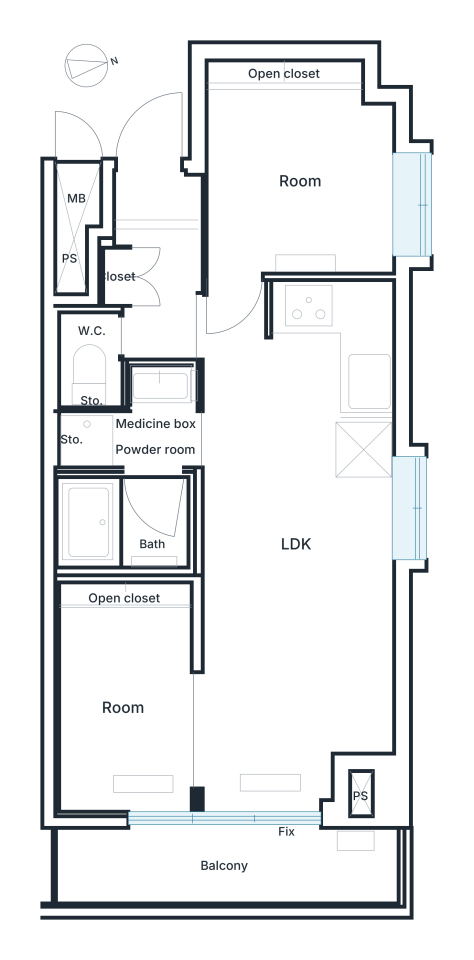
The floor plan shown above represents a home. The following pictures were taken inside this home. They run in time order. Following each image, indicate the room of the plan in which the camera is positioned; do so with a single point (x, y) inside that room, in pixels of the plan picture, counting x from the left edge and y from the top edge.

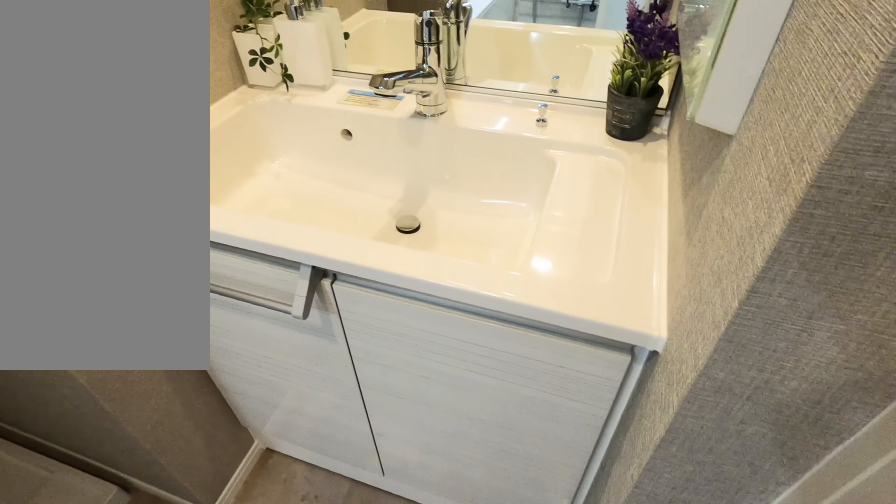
(142, 441)
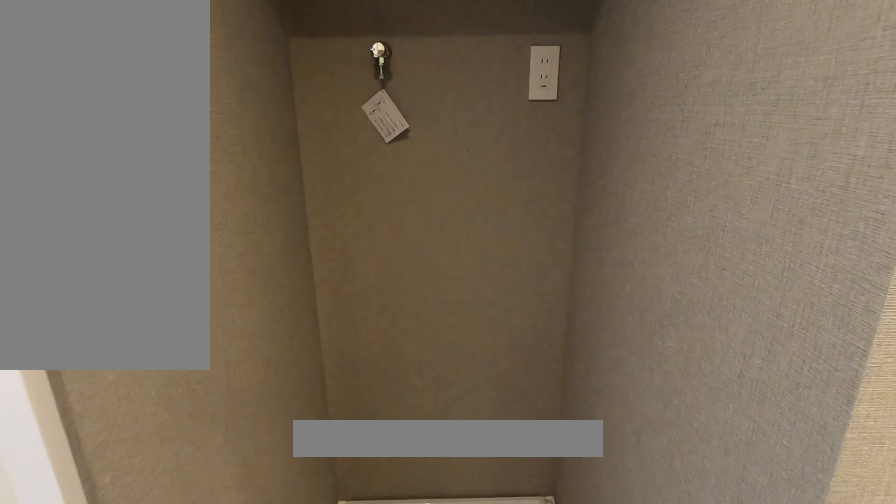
(142, 444)
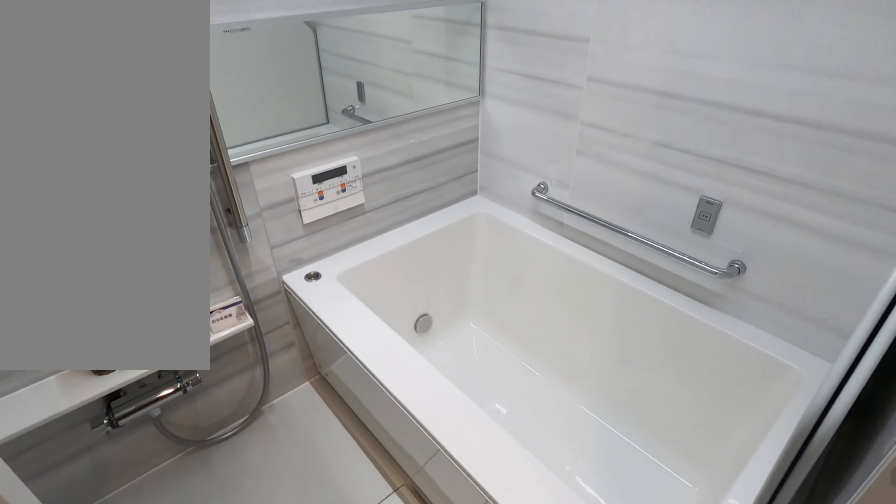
(148, 519)
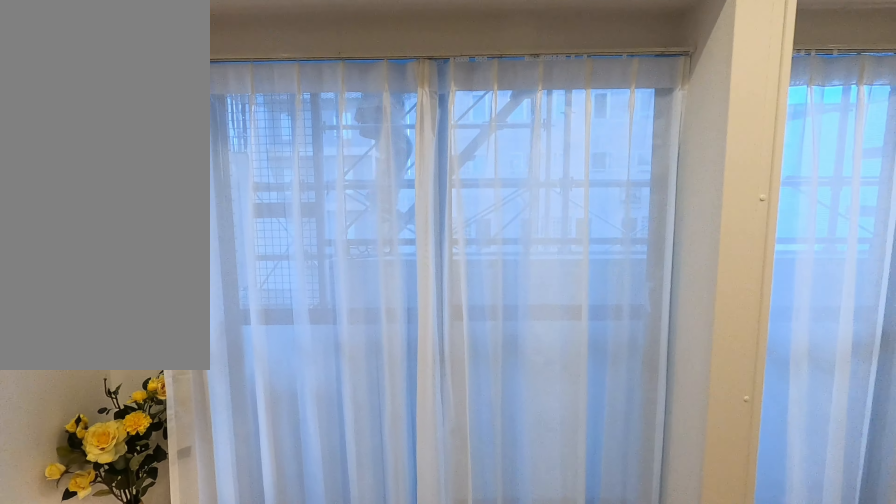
(272, 638)
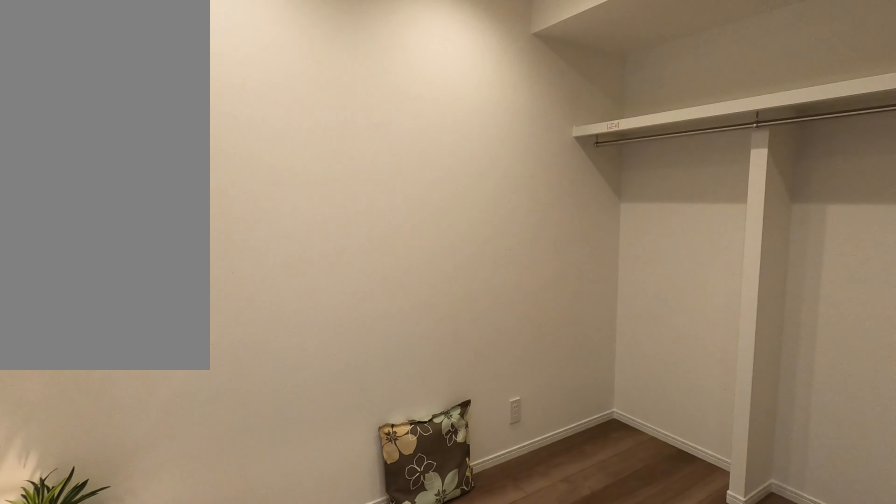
(122, 708)
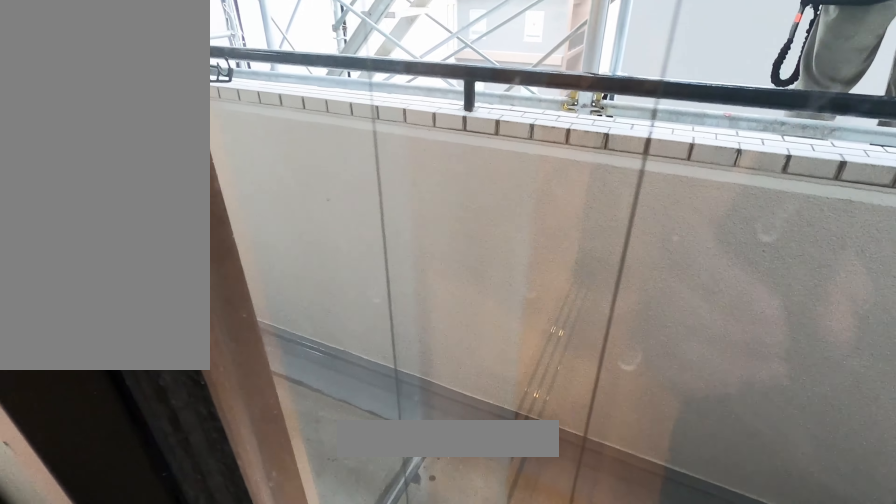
(158, 826)
